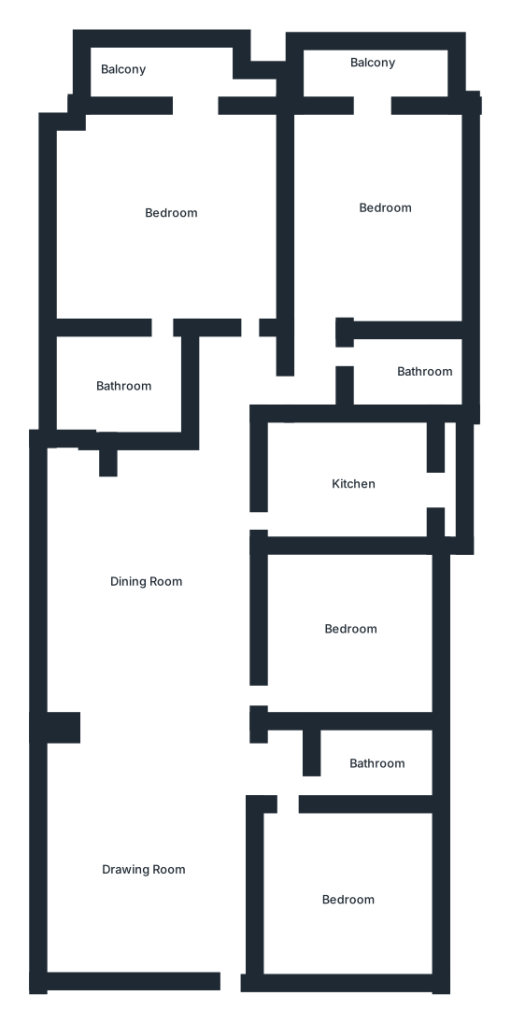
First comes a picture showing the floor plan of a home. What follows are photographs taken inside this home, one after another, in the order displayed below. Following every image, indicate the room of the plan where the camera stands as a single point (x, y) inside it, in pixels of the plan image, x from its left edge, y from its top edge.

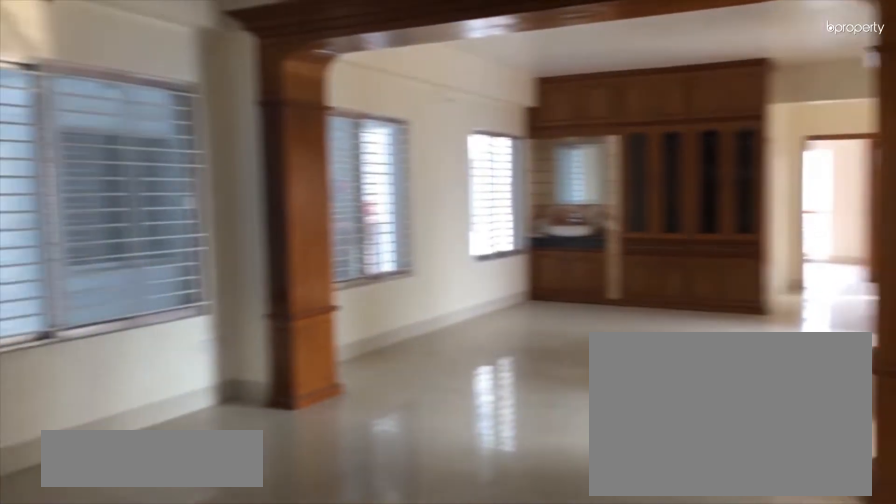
(189, 877)
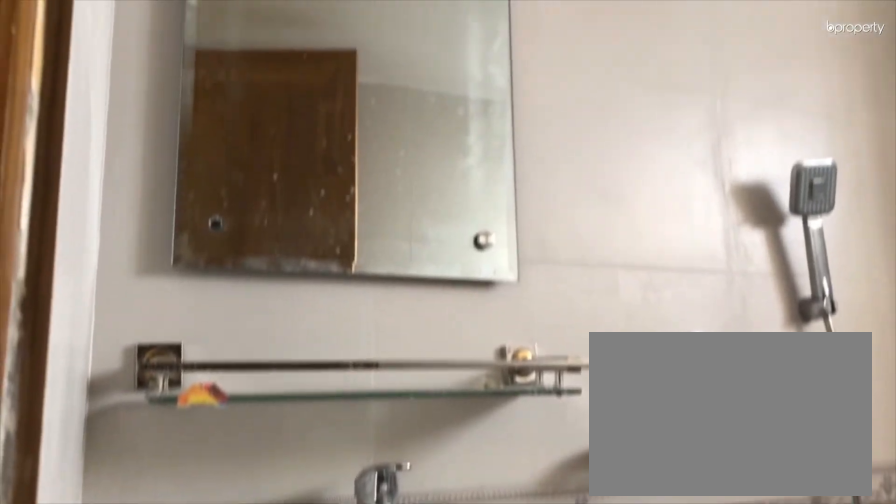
(370, 758)
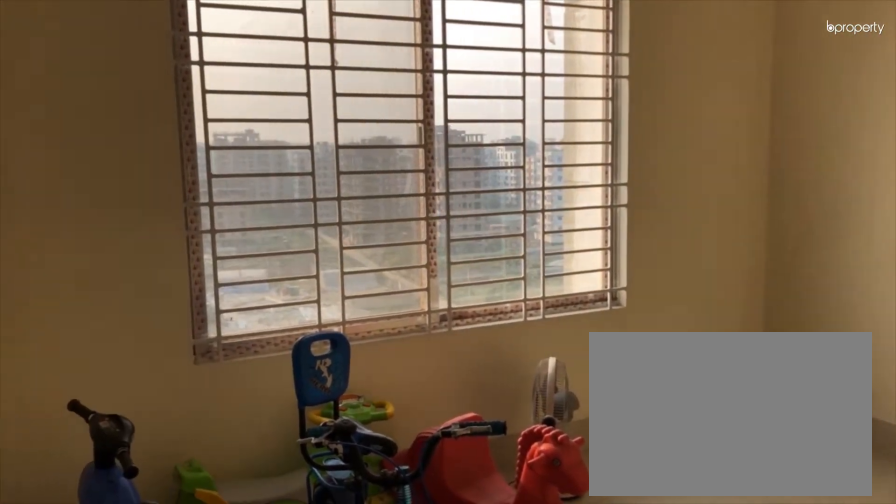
(351, 894)
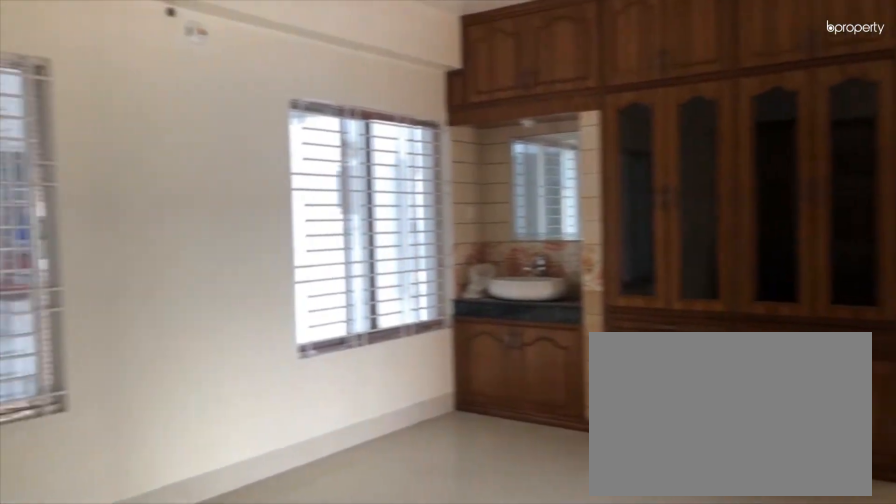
(150, 581)
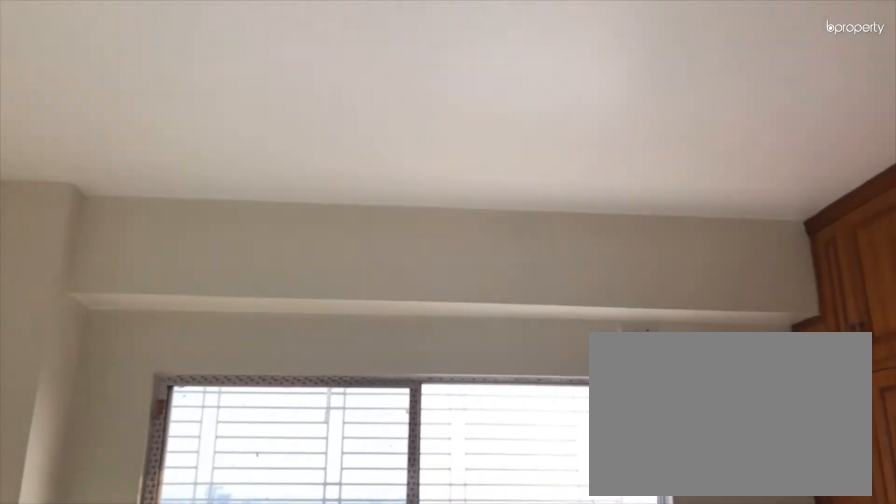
(171, 209)
